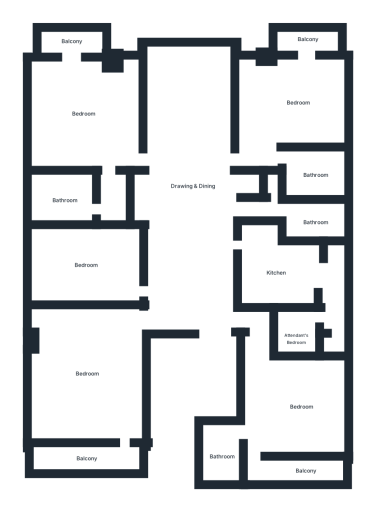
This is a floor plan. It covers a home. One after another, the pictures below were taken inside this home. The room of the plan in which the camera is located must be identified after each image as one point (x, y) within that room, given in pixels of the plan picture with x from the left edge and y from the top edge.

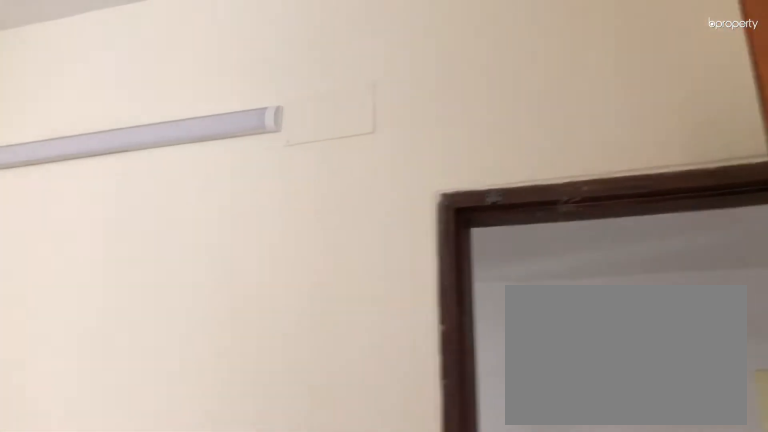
(84, 265)
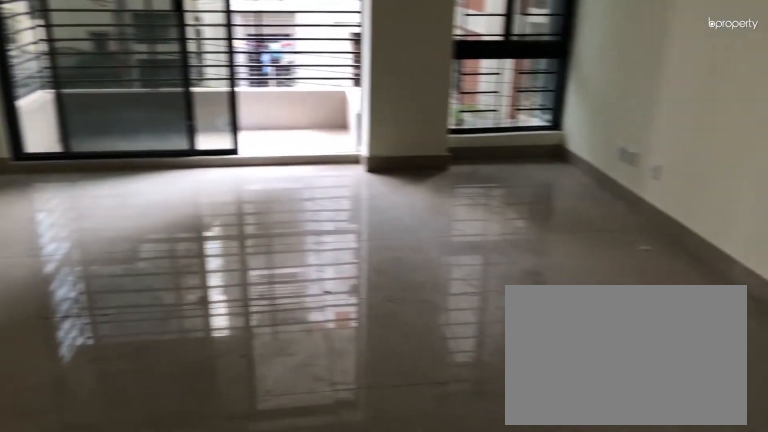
(81, 110)
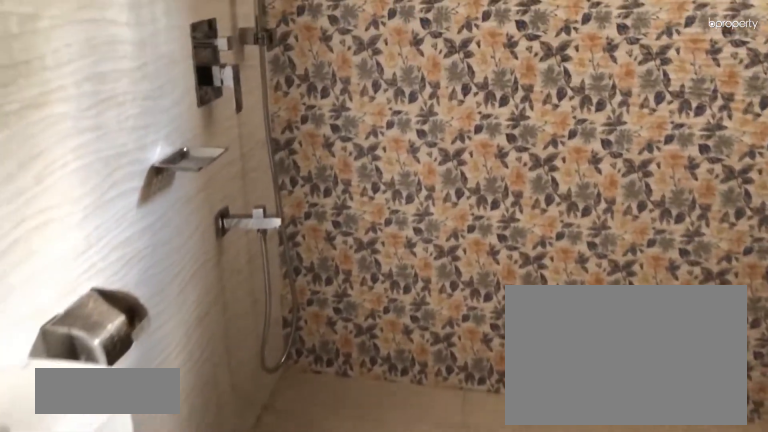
(65, 196)
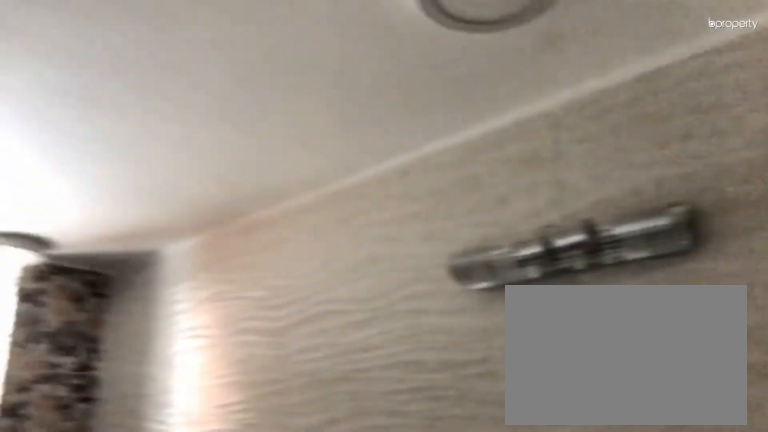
(65, 196)
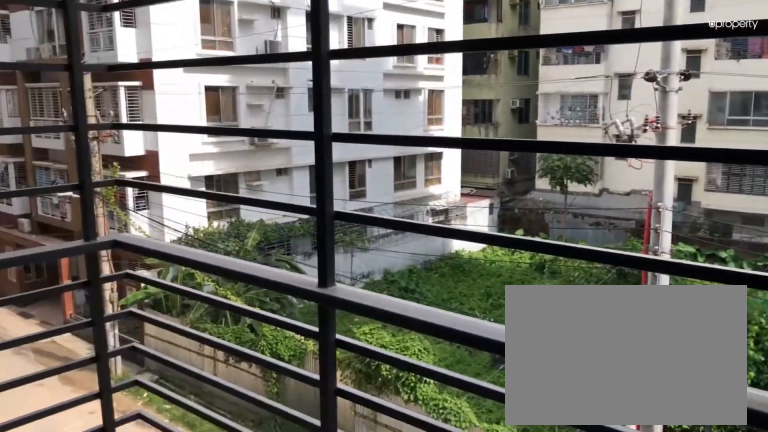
(69, 38)
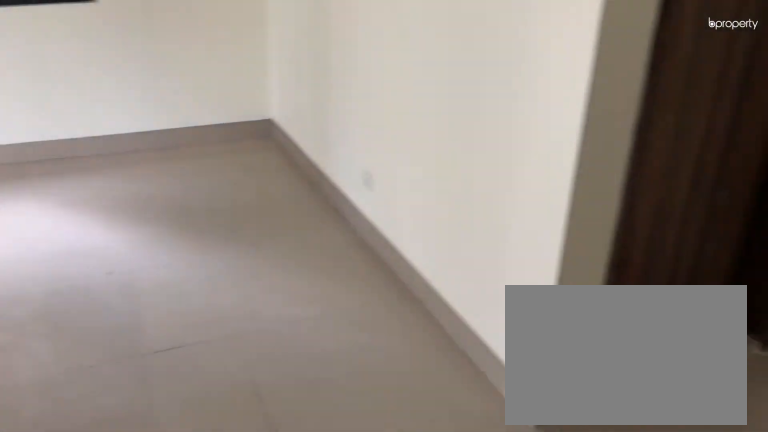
(296, 97)
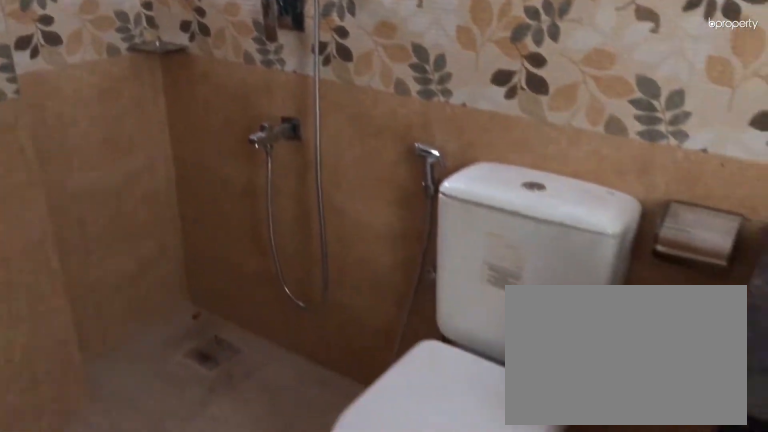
(313, 174)
